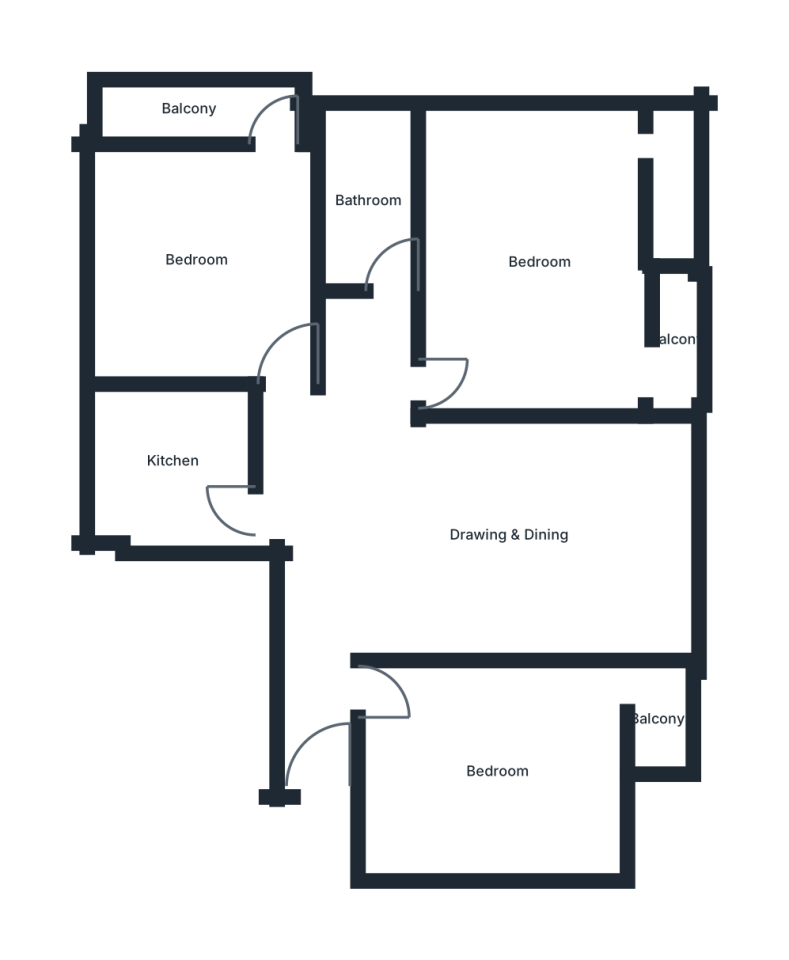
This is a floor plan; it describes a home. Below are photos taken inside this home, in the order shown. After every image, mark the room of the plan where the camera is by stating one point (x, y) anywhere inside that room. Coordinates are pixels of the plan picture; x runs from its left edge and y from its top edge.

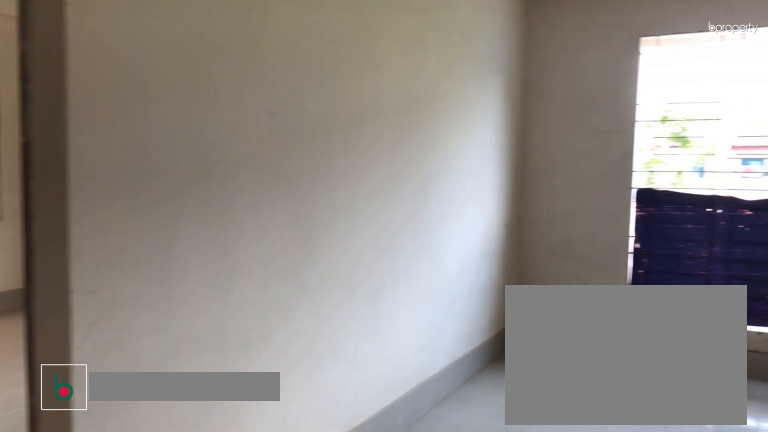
(500, 538)
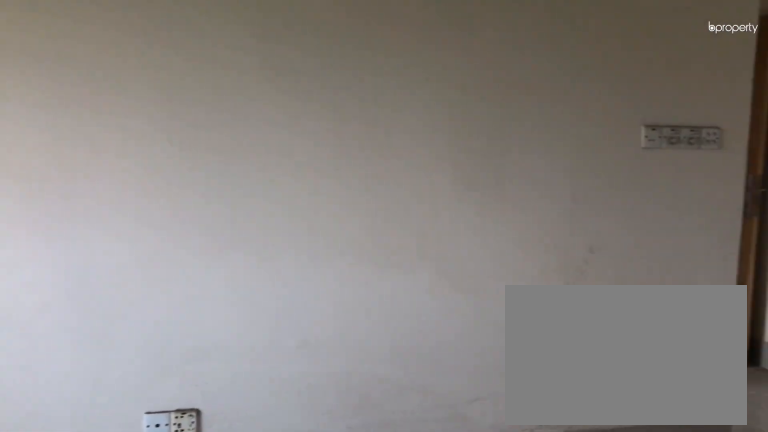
(500, 538)
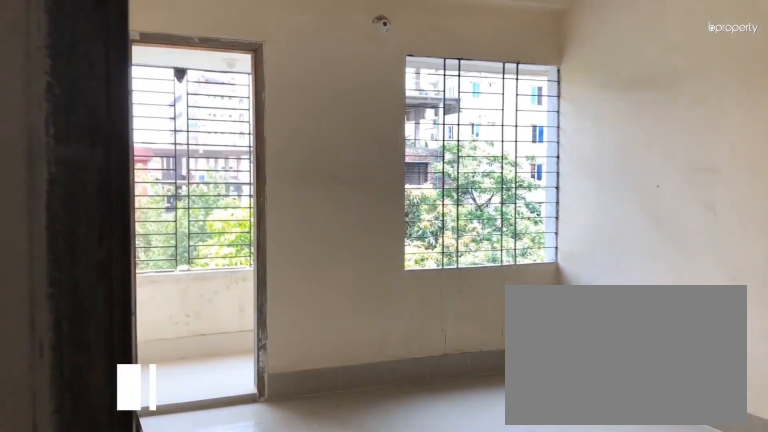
(425, 737)
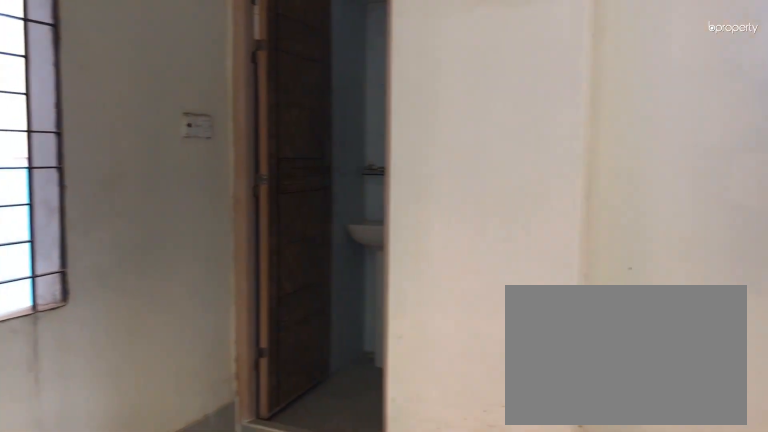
(540, 259)
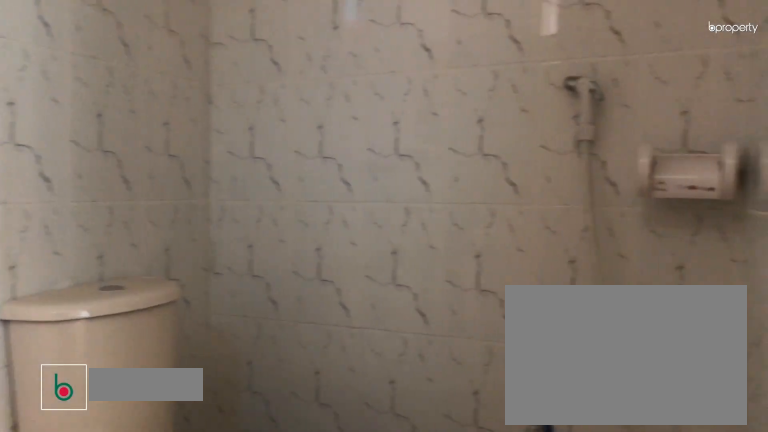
(669, 195)
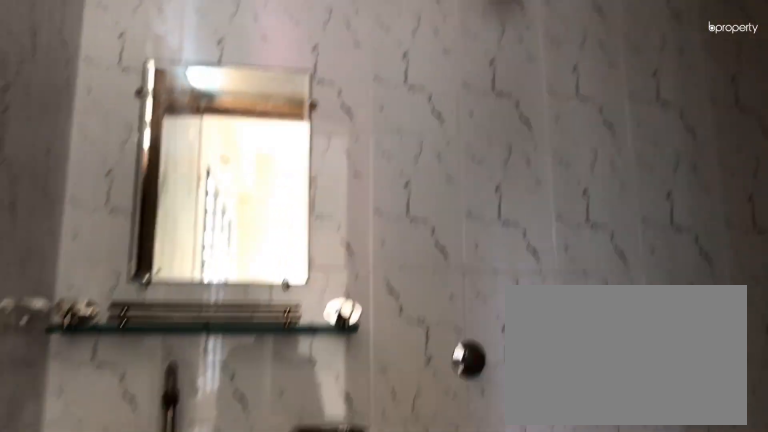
(669, 195)
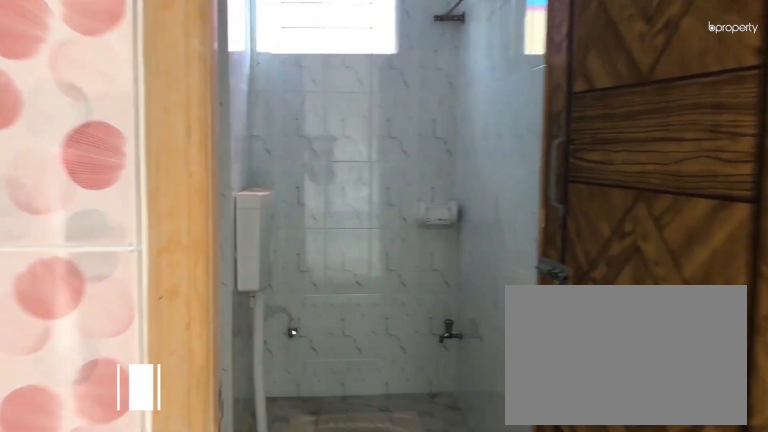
(387, 314)
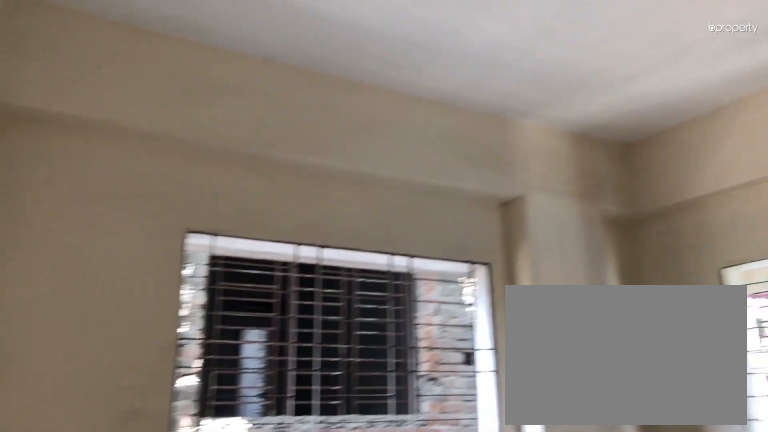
(196, 260)
